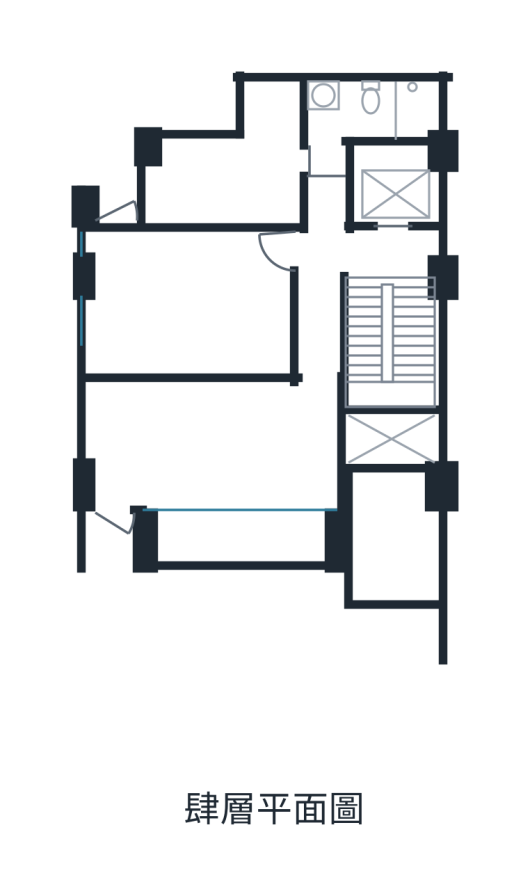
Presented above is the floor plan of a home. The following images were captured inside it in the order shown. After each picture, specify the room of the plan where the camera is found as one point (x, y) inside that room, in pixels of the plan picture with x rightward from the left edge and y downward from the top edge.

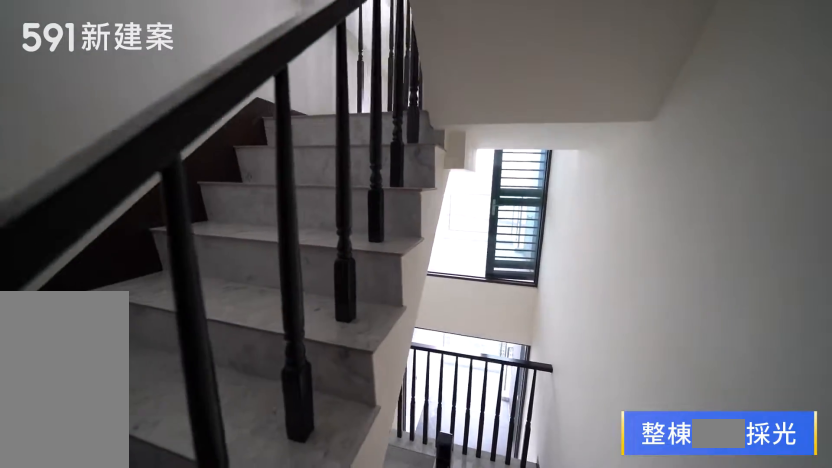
(390, 436)
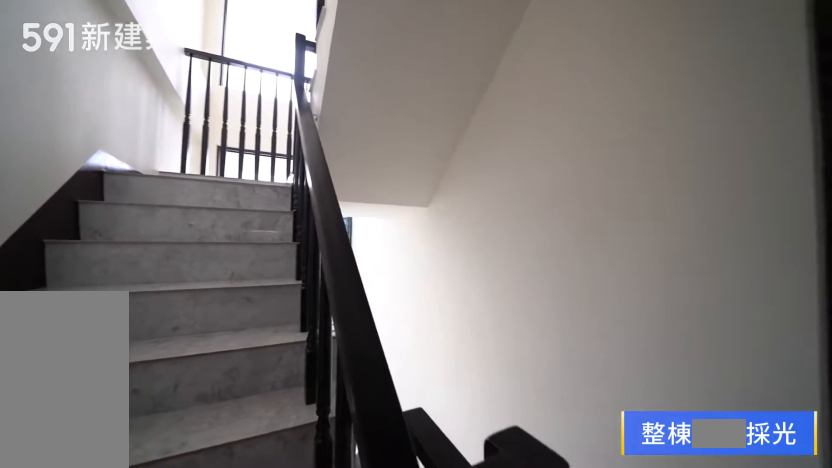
(390, 436)
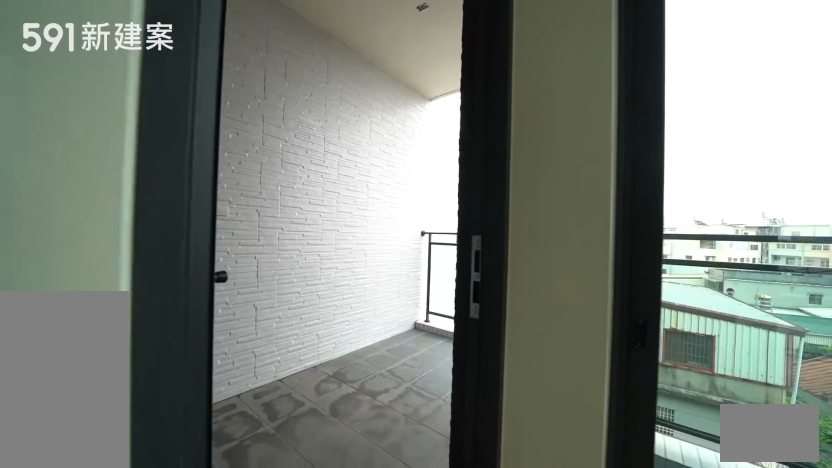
(393, 537)
